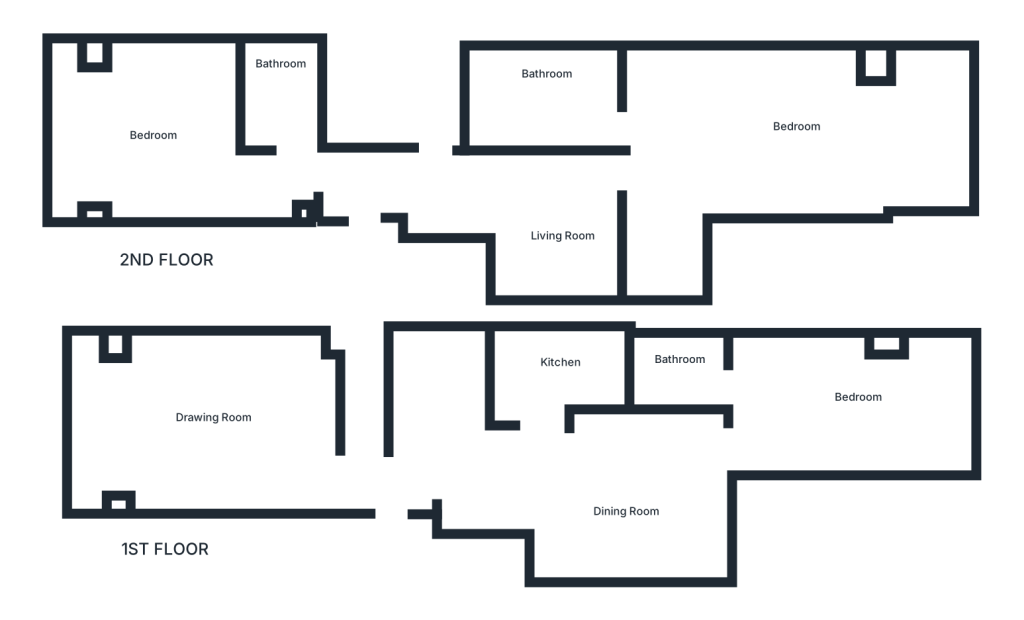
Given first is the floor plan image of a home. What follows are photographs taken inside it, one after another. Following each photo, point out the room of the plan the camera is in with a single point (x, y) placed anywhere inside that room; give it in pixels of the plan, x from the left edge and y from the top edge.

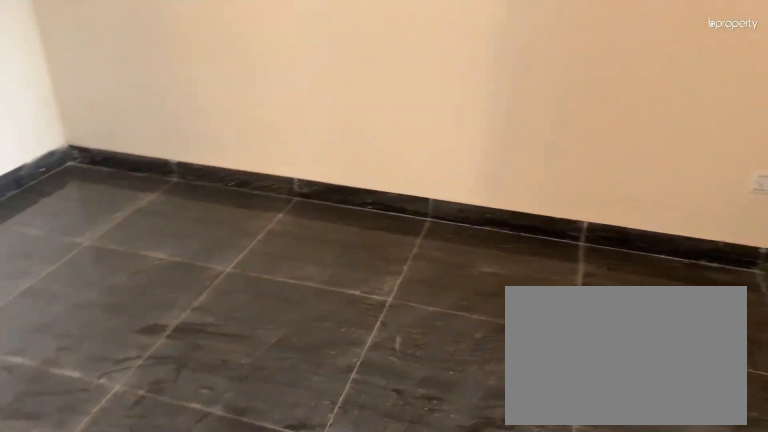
(616, 495)
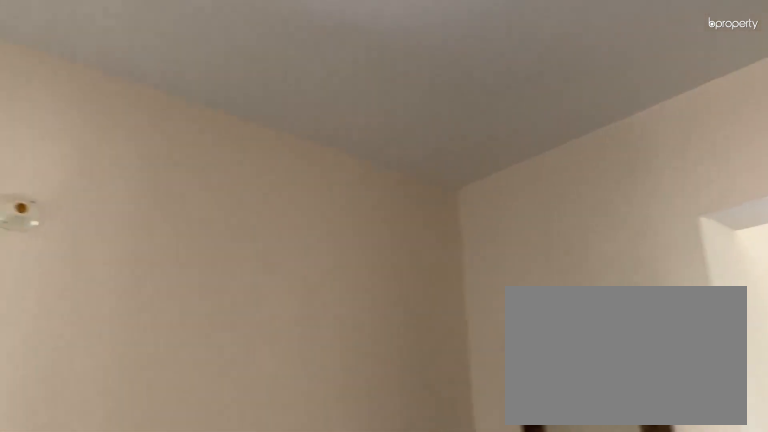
(616, 495)
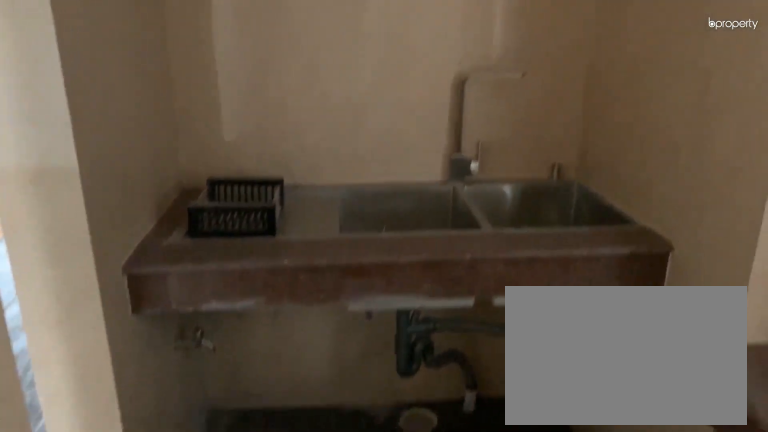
(543, 370)
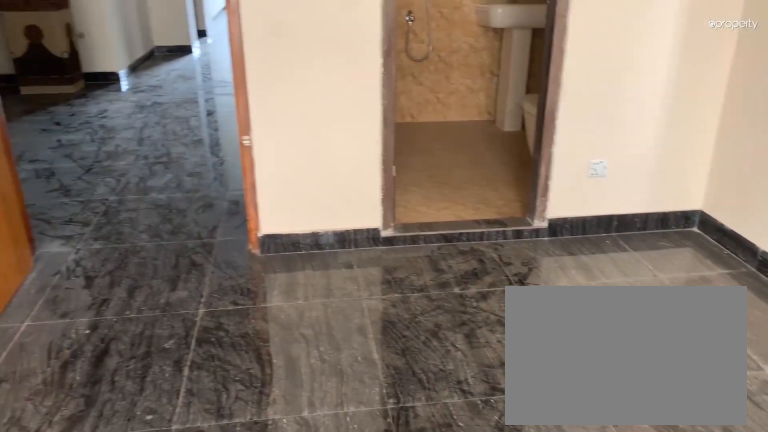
(851, 402)
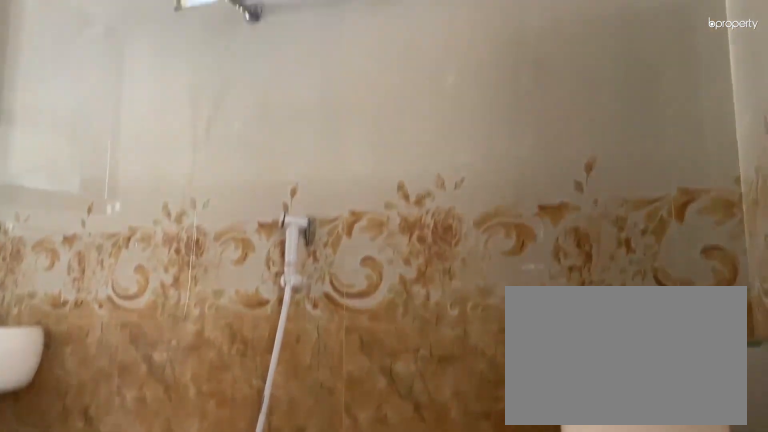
(690, 374)
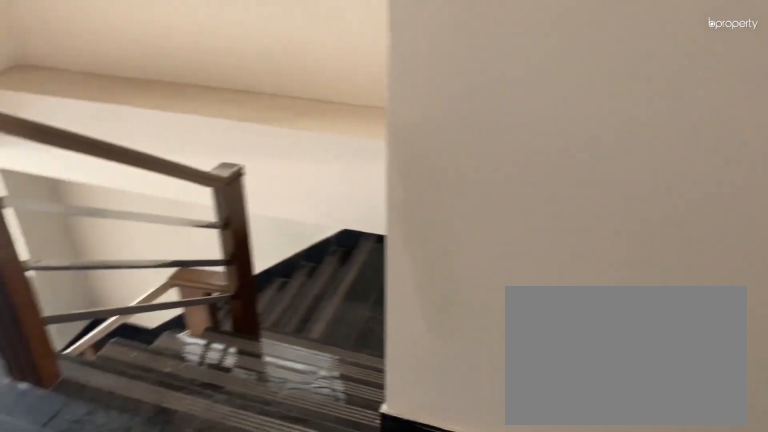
(497, 192)
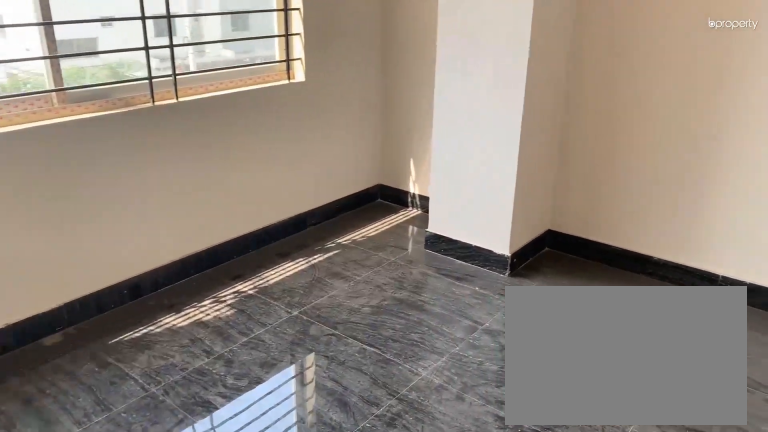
(157, 126)
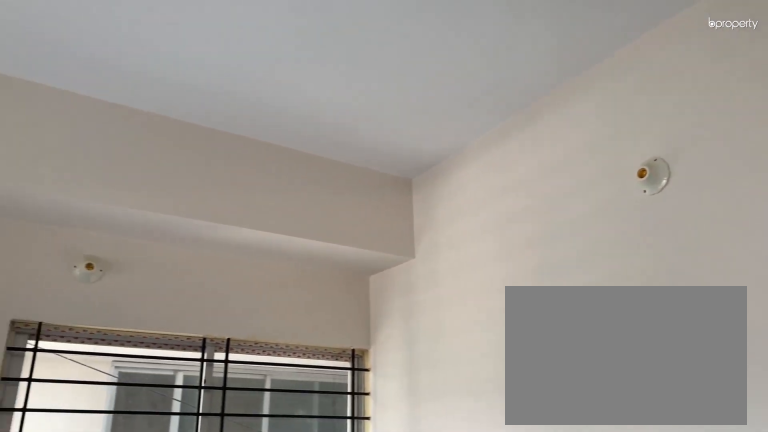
(161, 130)
